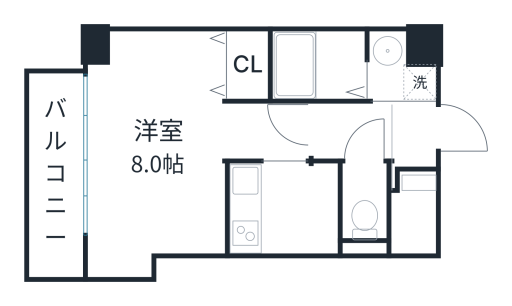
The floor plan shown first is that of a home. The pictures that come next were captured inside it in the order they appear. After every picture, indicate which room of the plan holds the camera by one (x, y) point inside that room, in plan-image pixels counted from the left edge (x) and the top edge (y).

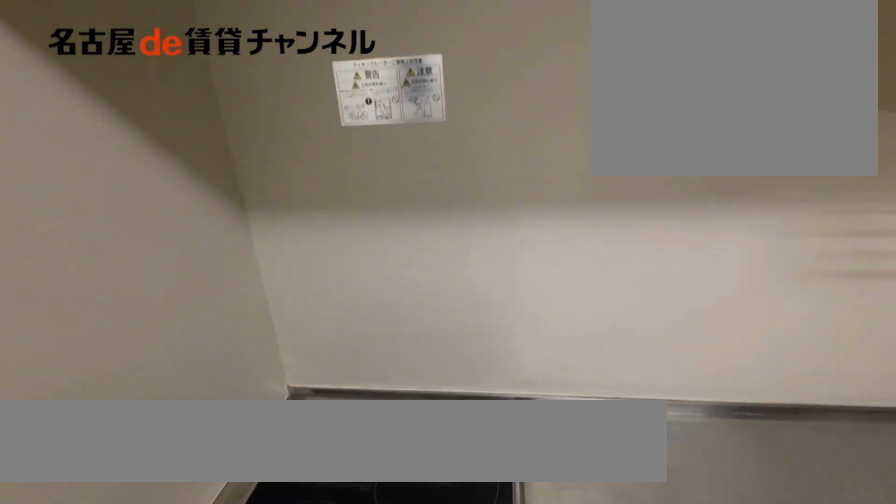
(283, 208)
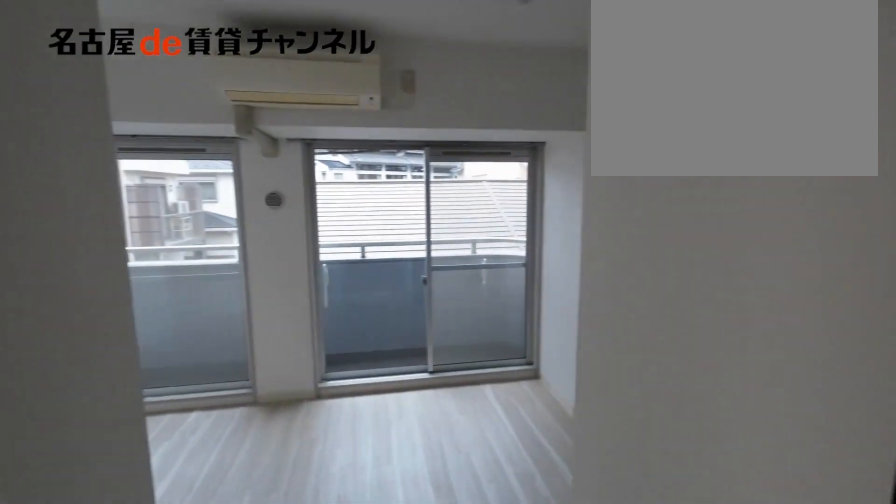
(169, 147)
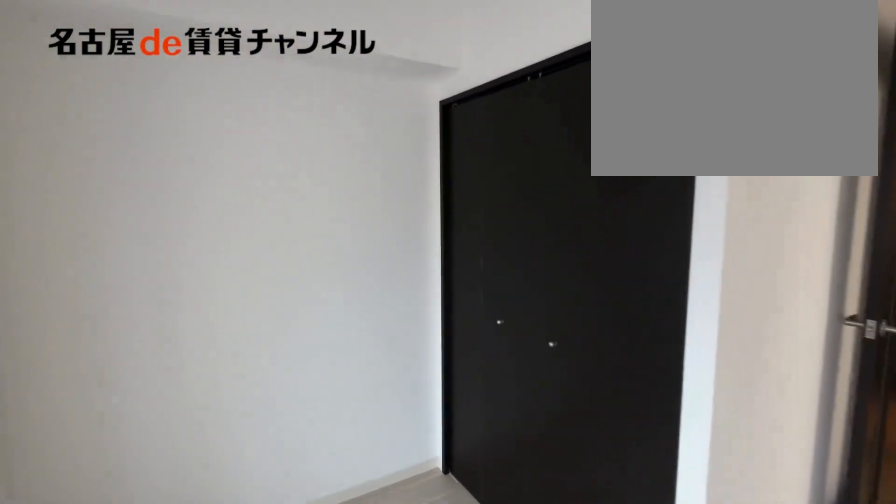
(169, 147)
